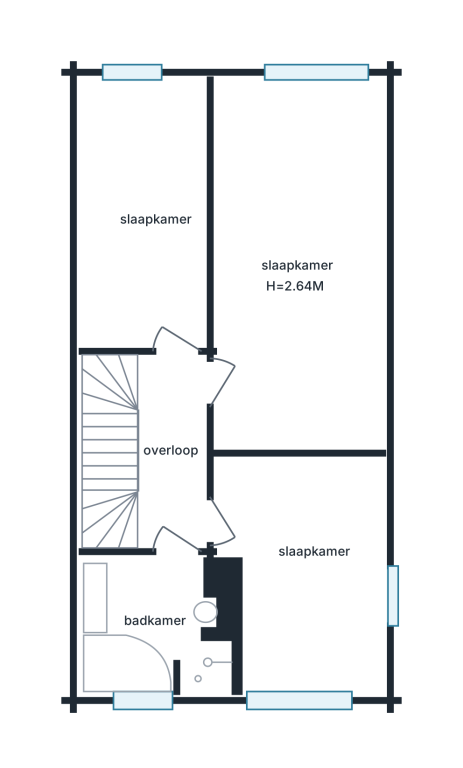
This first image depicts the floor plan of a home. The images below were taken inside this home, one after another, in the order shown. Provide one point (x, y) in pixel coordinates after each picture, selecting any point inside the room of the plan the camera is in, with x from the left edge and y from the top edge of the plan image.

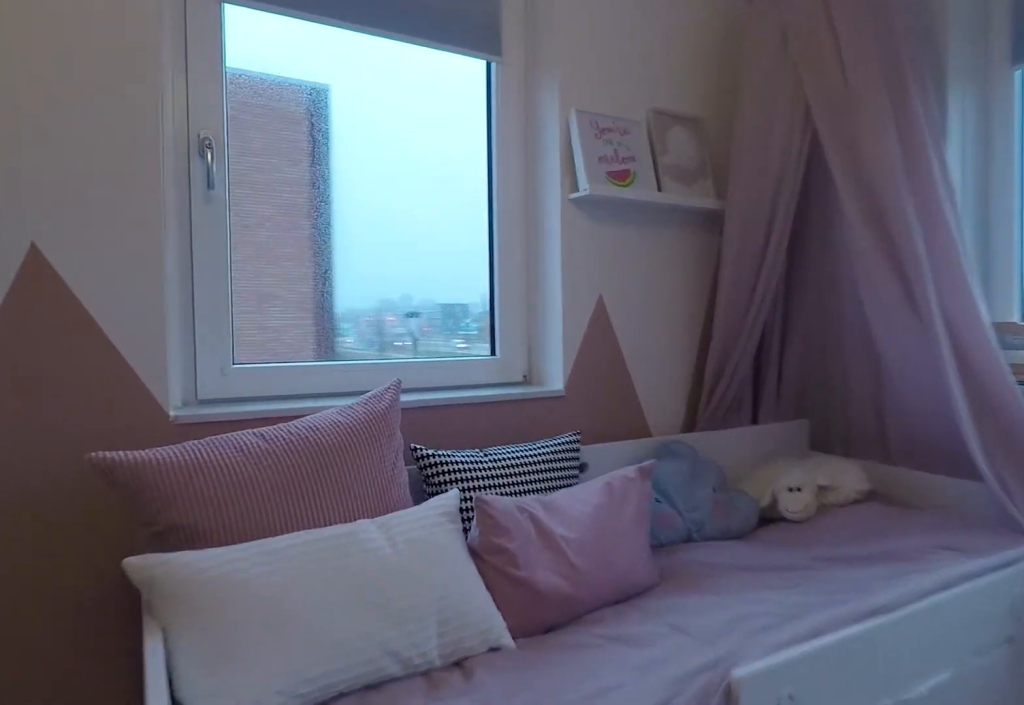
(305, 582)
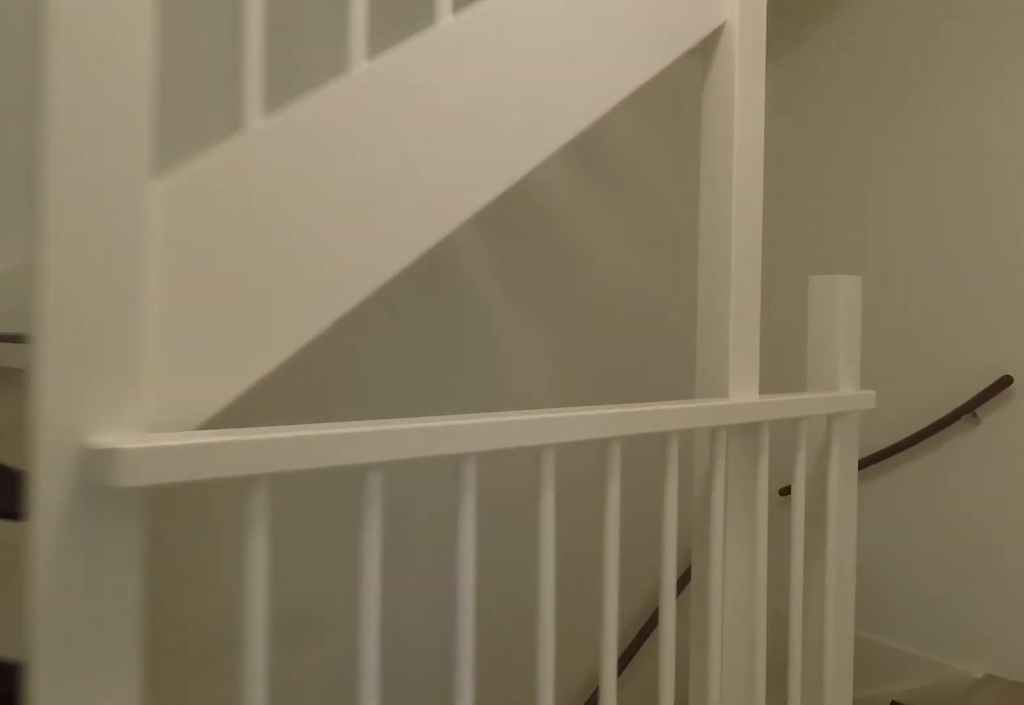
(171, 452)
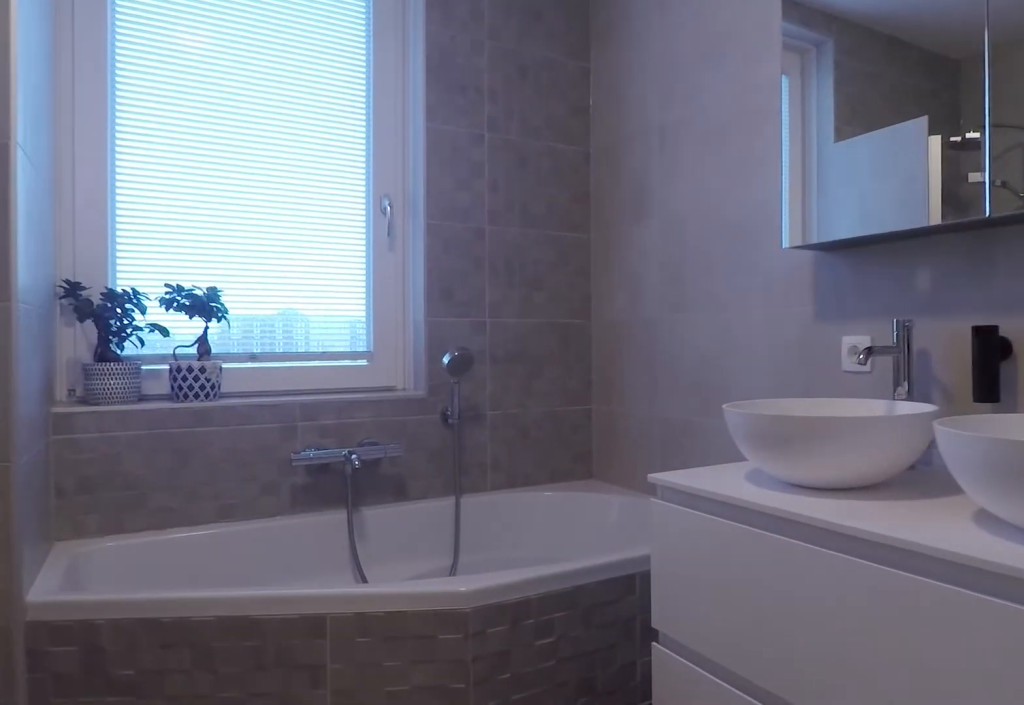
(151, 627)
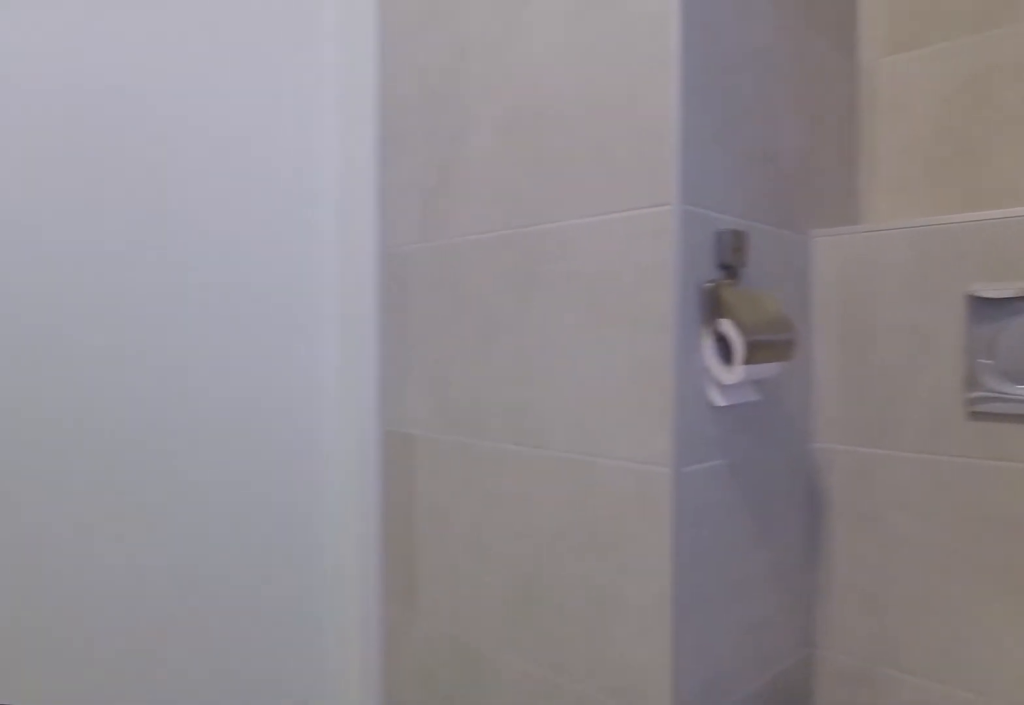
(151, 627)
